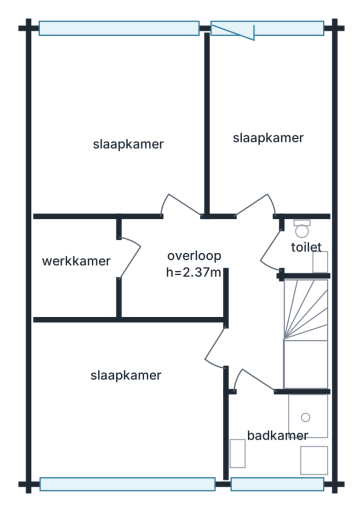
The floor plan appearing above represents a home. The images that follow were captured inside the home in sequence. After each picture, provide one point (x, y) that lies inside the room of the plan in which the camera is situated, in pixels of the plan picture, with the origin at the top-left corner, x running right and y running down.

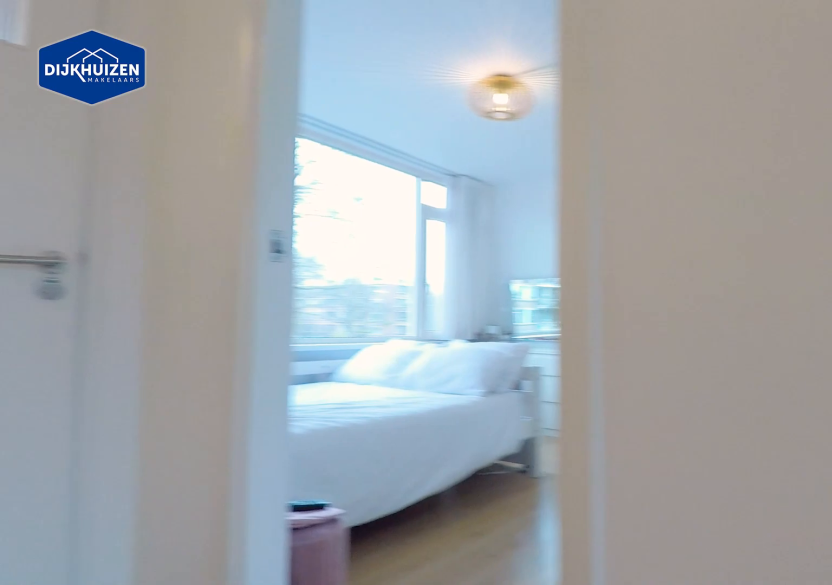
(255, 304)
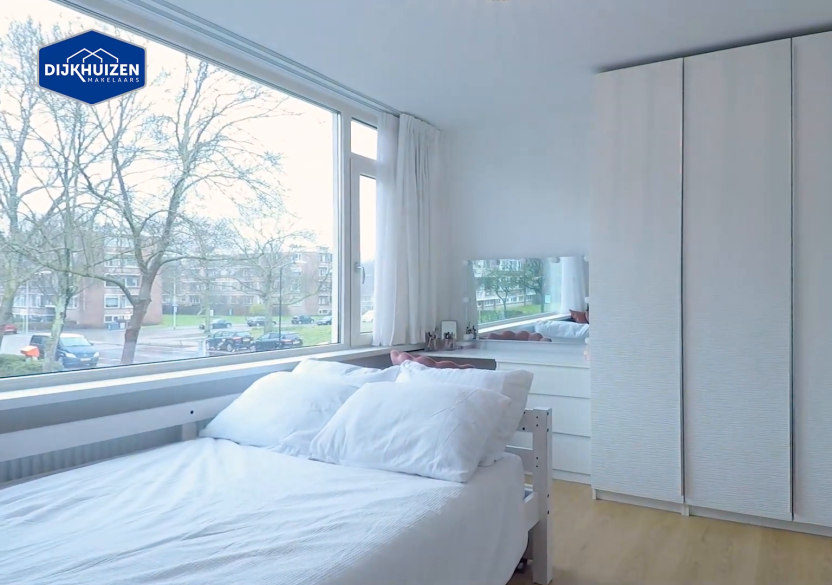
(130, 400)
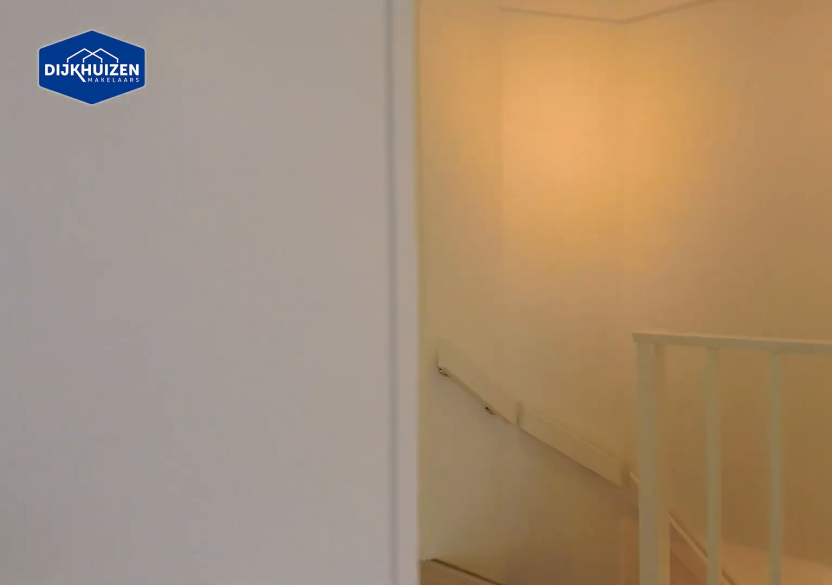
(130, 400)
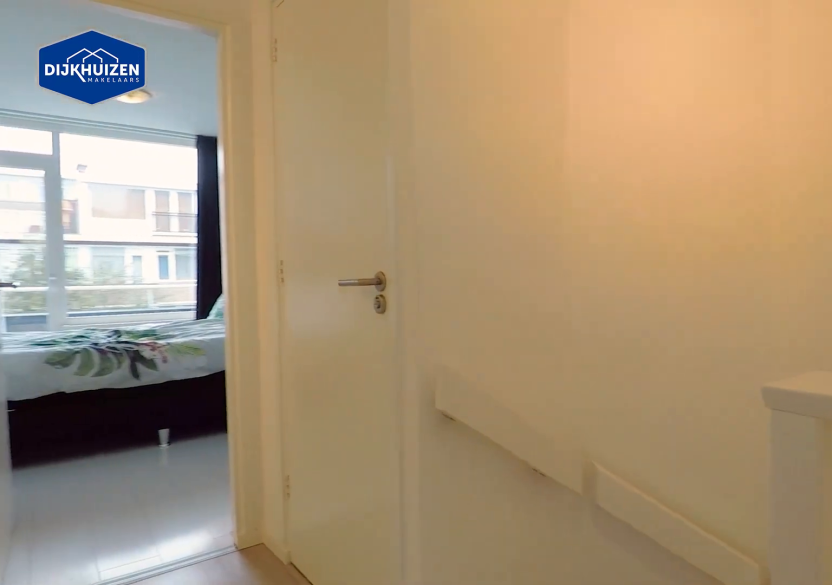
(255, 304)
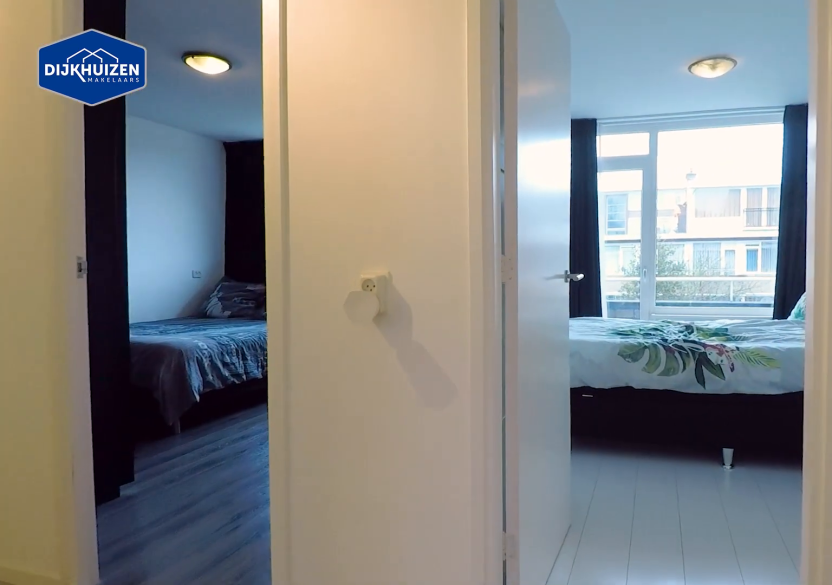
(255, 304)
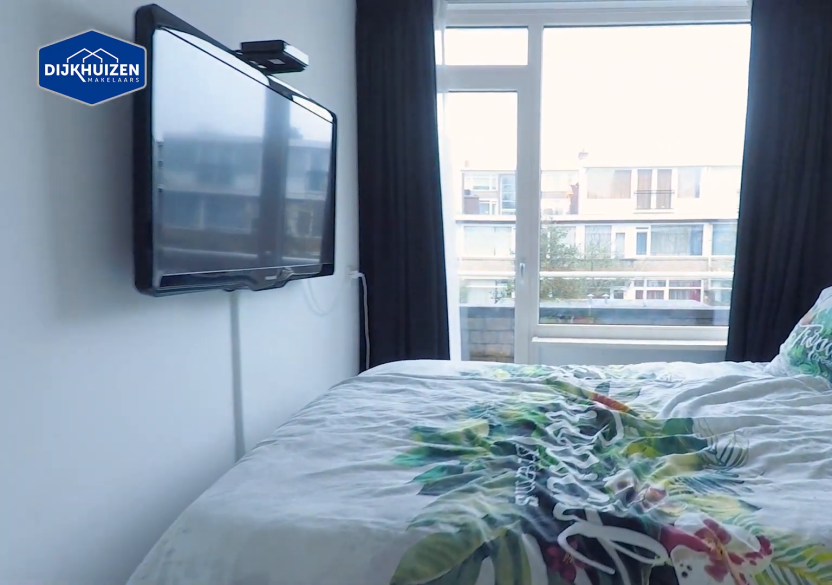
(267, 121)
